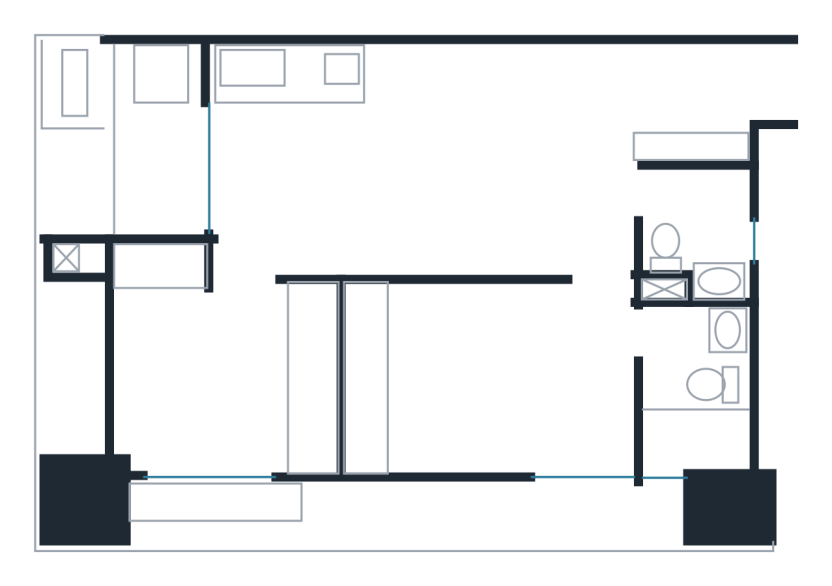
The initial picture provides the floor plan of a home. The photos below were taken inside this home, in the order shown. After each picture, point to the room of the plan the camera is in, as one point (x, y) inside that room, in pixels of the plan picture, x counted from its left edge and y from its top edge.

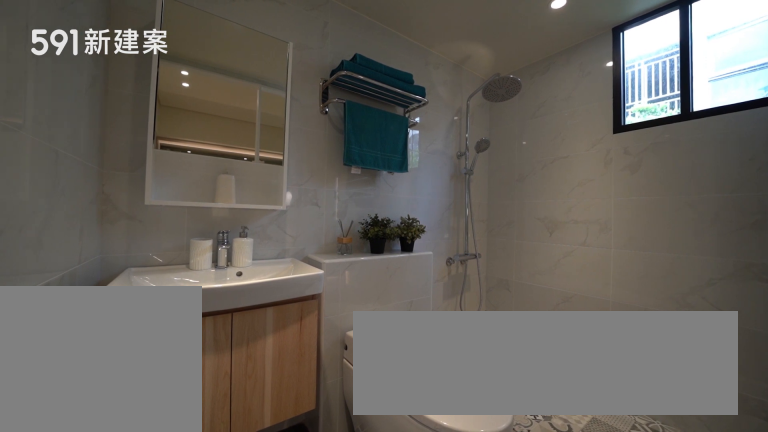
(696, 395)
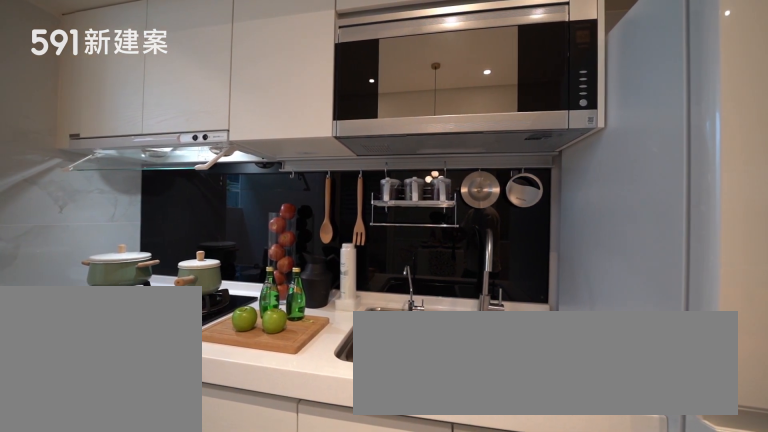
(315, 103)
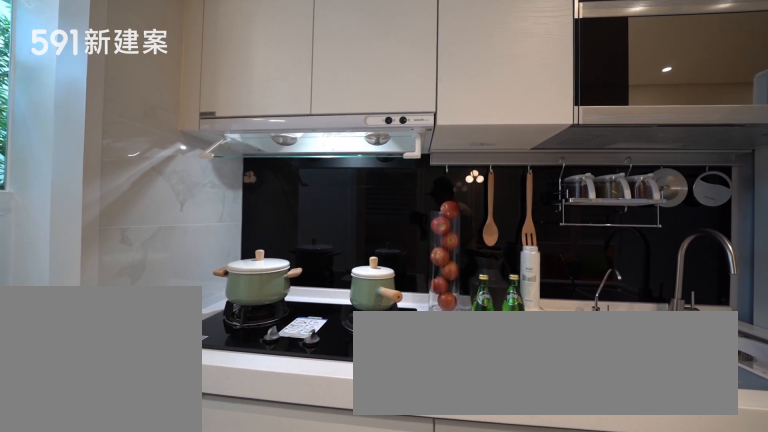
(315, 103)
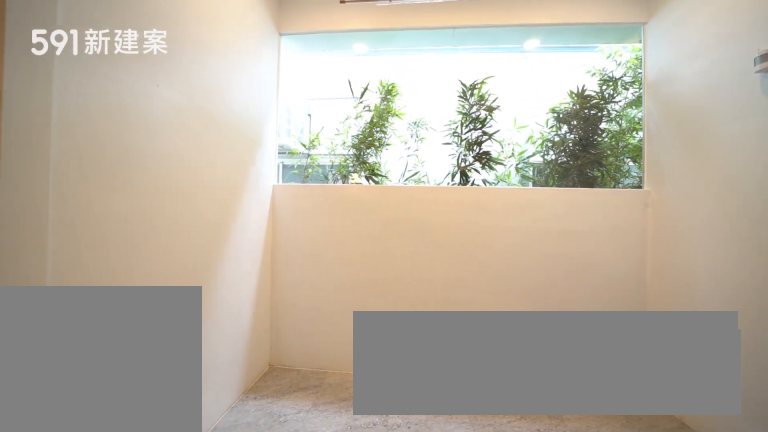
(150, 135)
